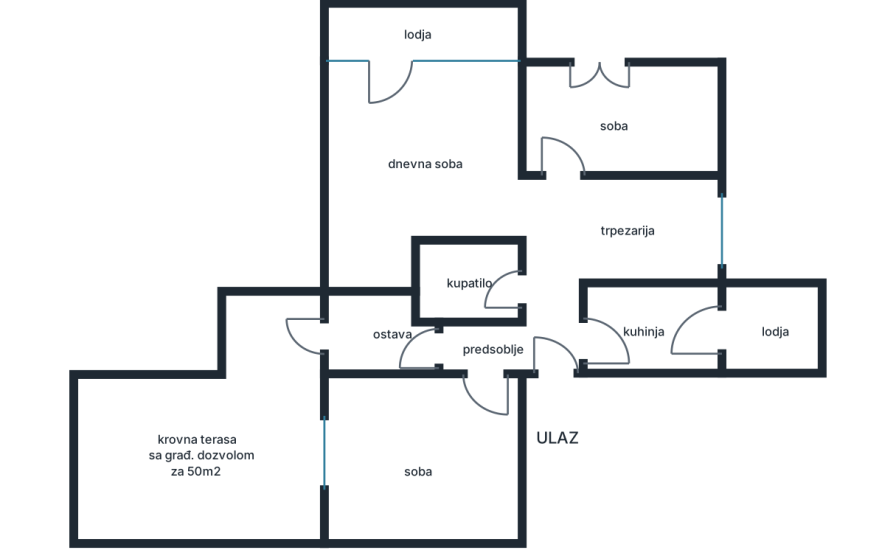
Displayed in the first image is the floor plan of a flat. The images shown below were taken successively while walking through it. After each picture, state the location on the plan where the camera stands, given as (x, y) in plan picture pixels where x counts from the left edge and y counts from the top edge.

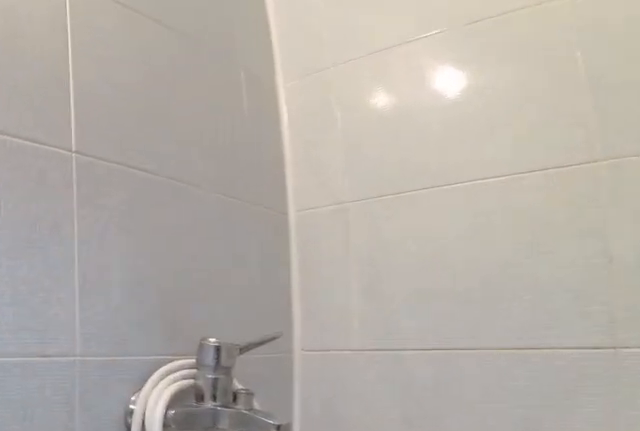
(460, 280)
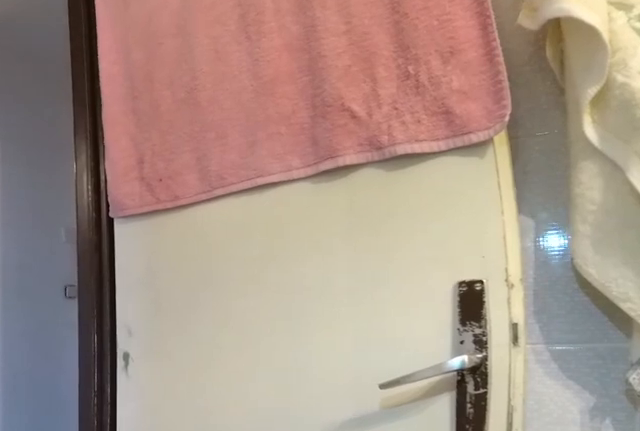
(443, 284)
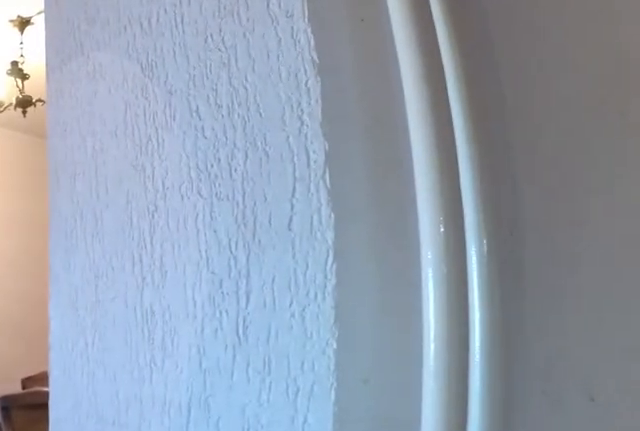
(546, 307)
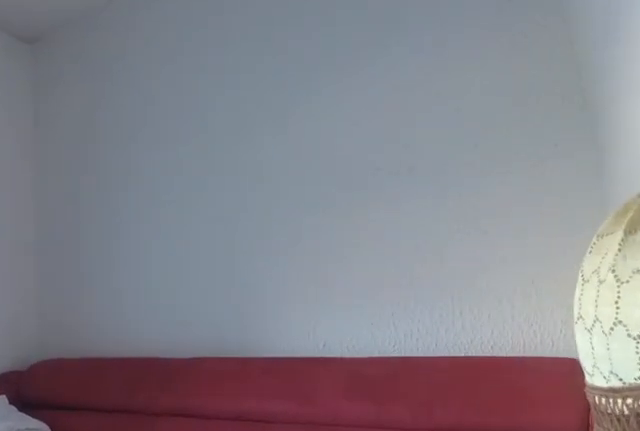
(574, 153)
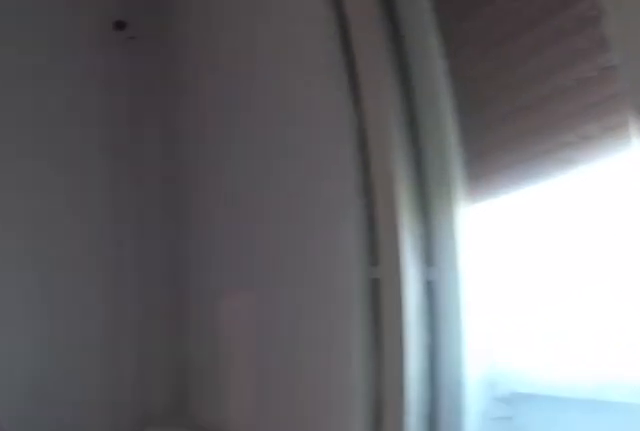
(638, 104)
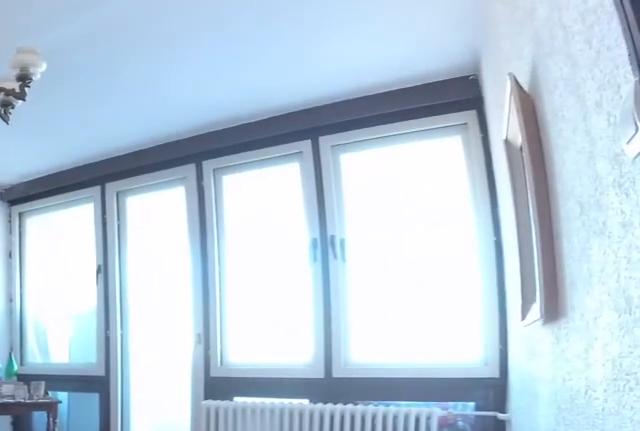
(516, 218)
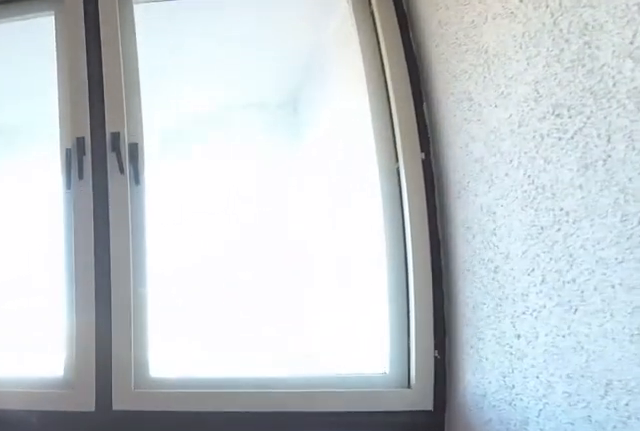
(496, 158)
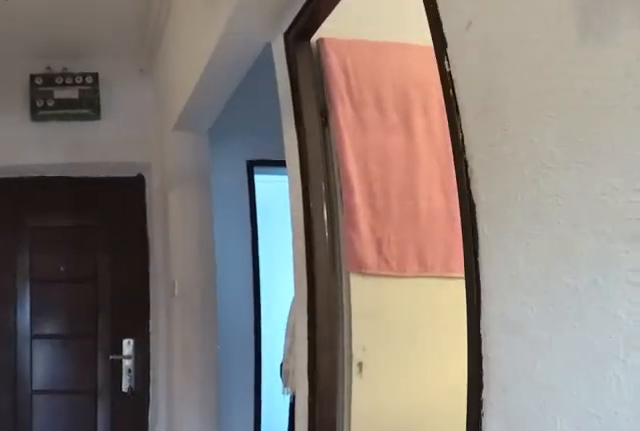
(557, 236)
